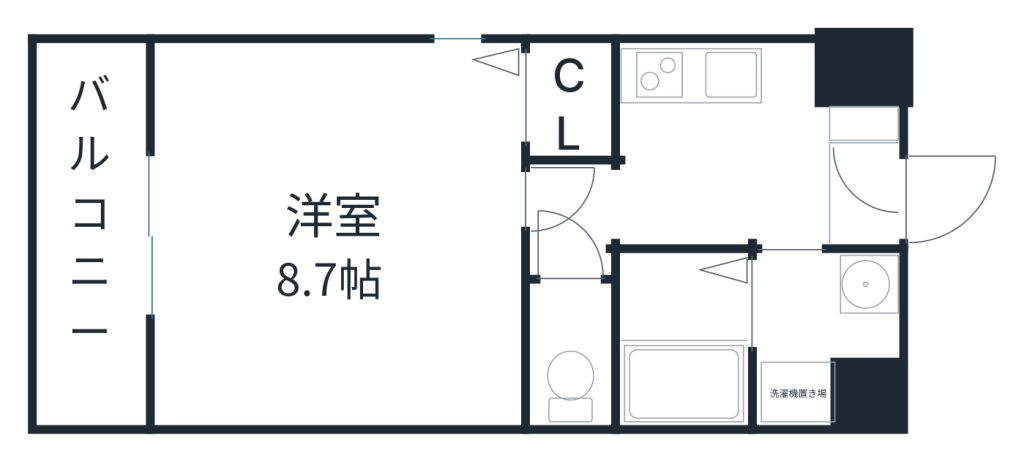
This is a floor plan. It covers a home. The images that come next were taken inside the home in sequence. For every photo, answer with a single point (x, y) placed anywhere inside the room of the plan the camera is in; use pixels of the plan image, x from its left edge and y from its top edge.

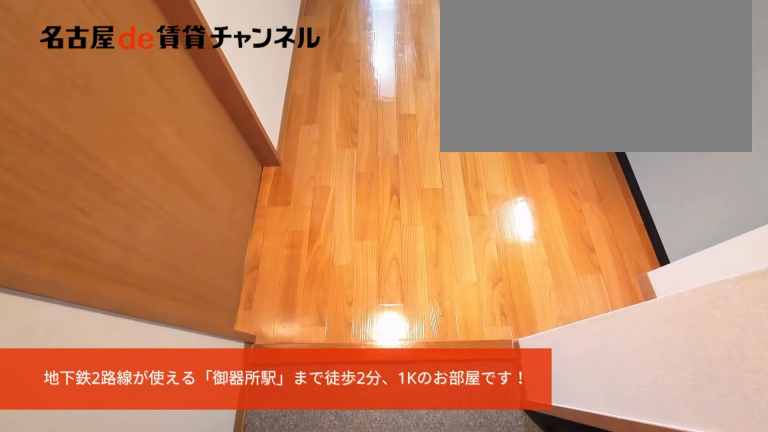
(870, 196)
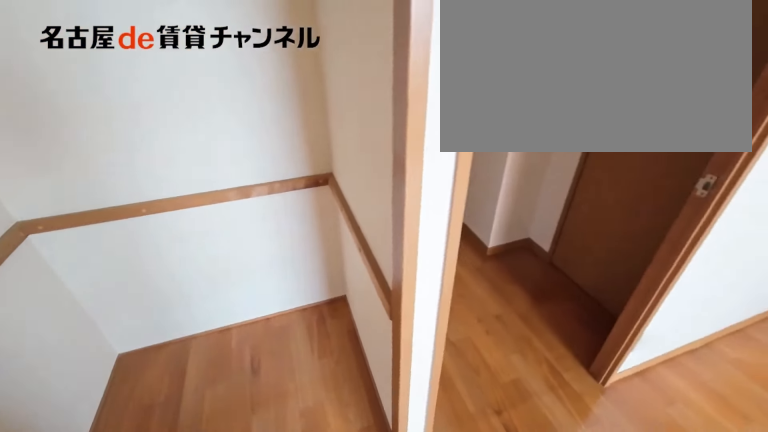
(567, 103)
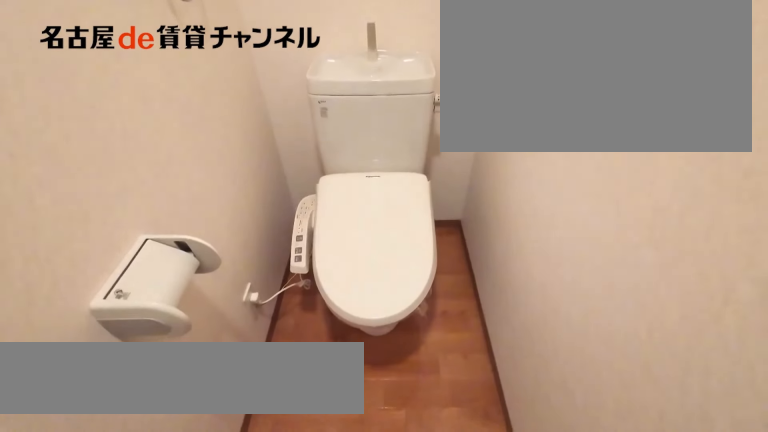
(571, 353)
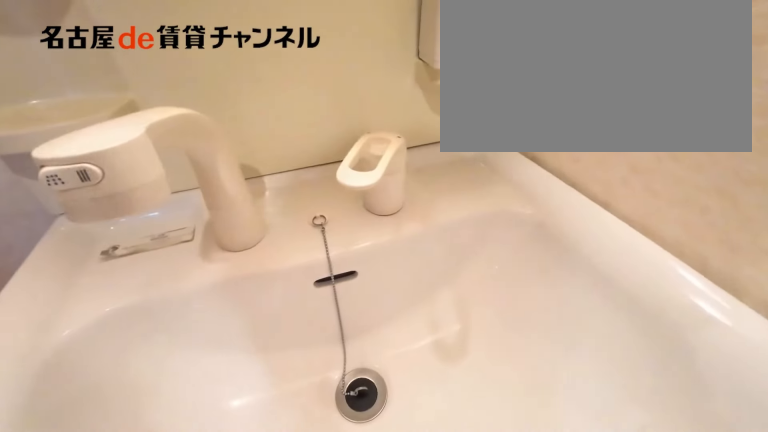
(828, 337)
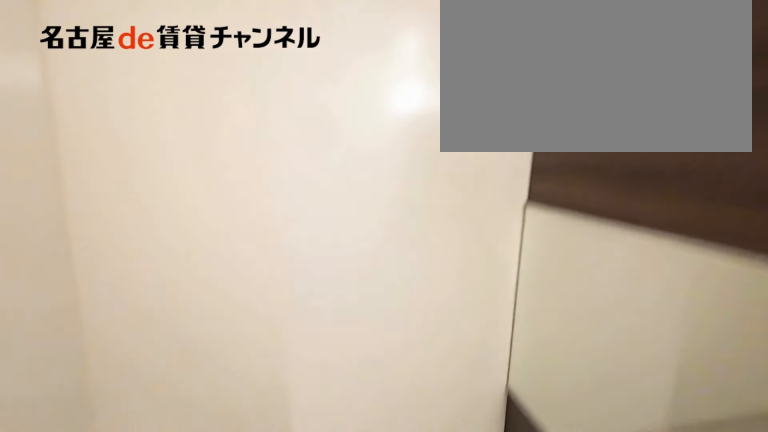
(678, 336)
